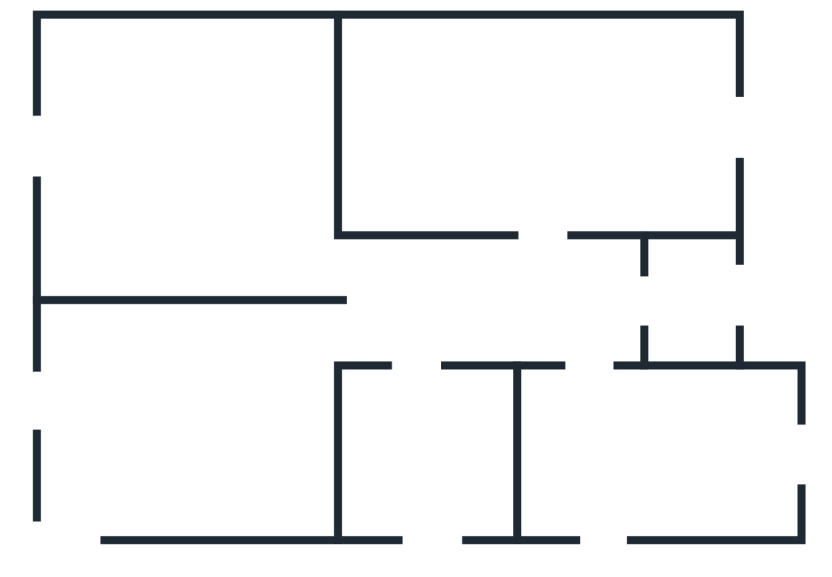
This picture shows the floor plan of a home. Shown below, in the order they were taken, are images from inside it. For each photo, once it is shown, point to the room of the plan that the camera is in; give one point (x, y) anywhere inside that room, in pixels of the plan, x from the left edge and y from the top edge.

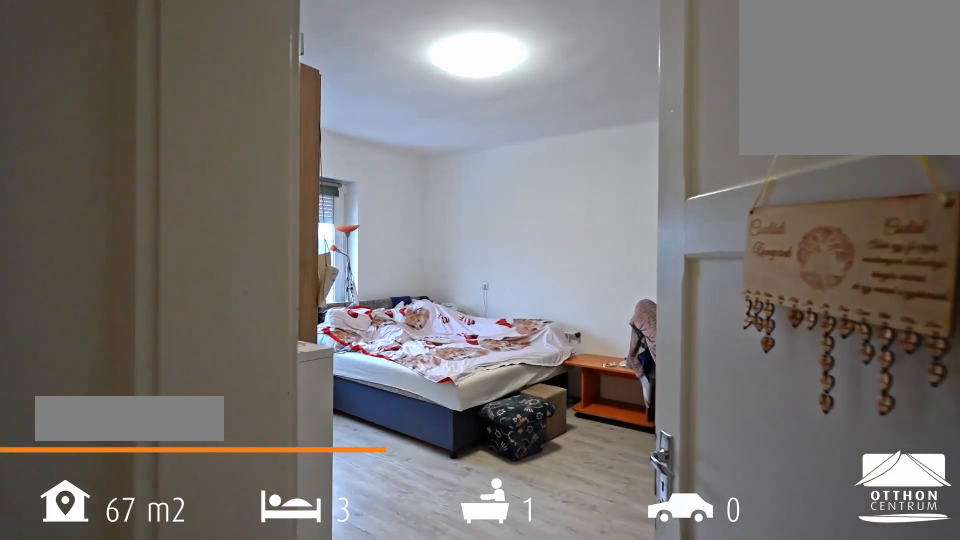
(178, 154)
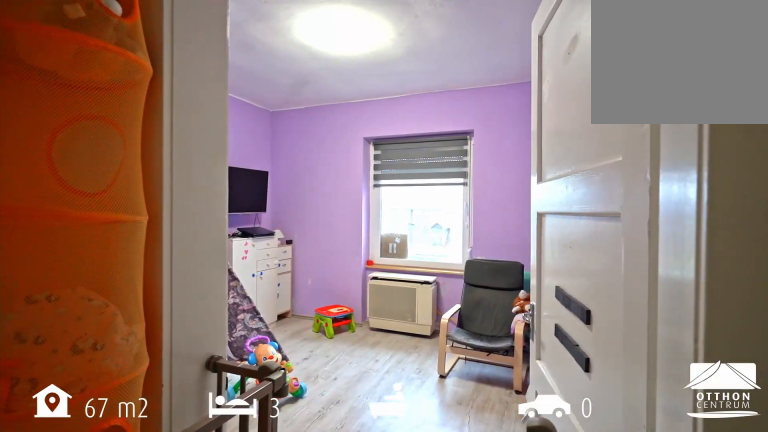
(191, 425)
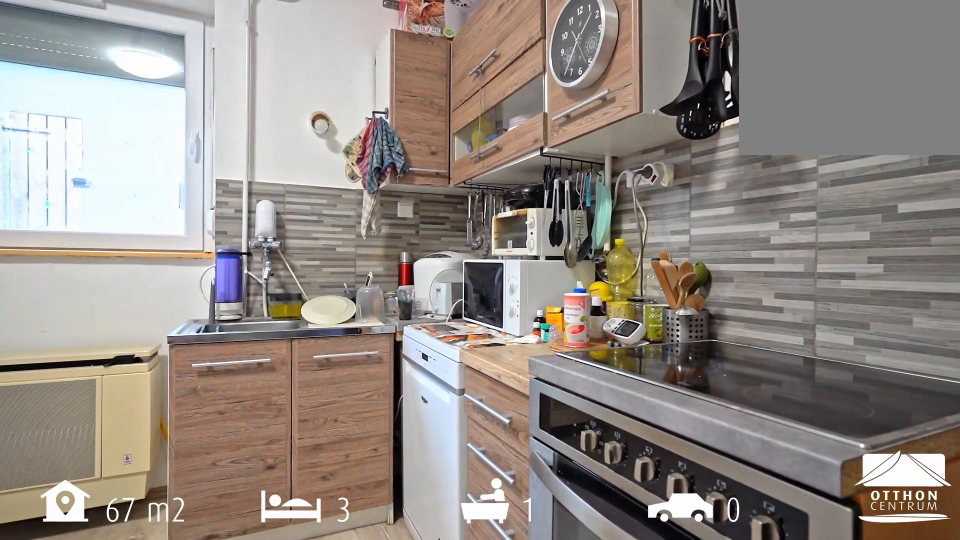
(538, 128)
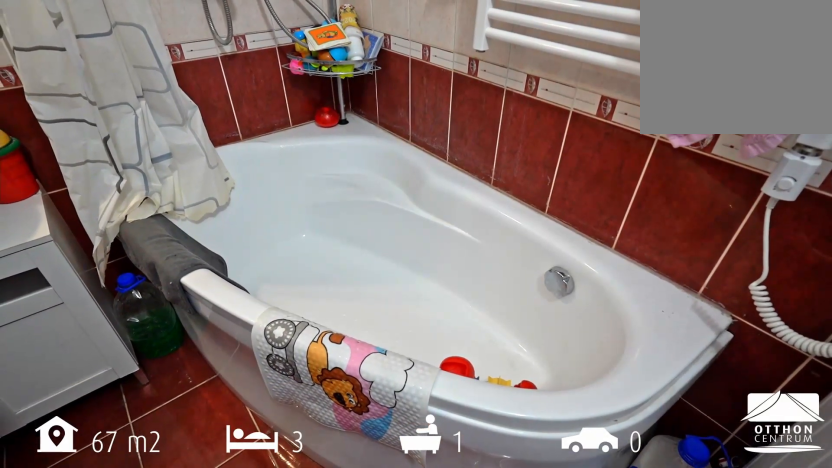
(436, 457)
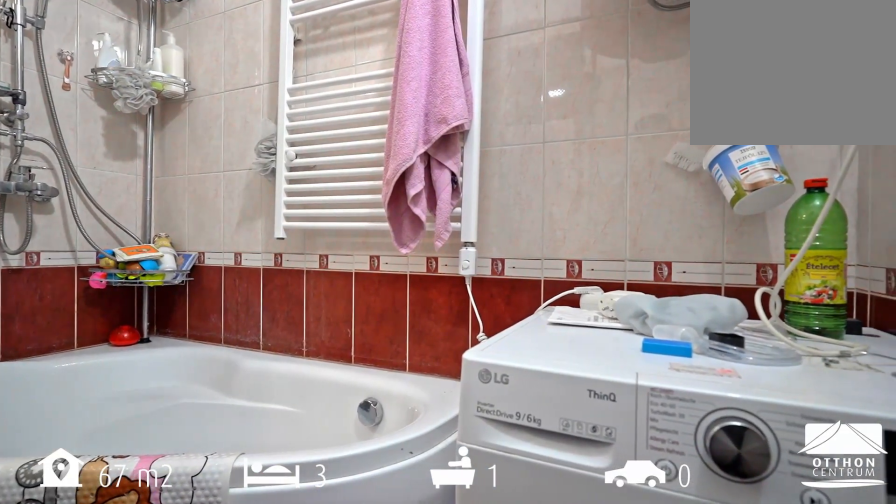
(436, 457)
